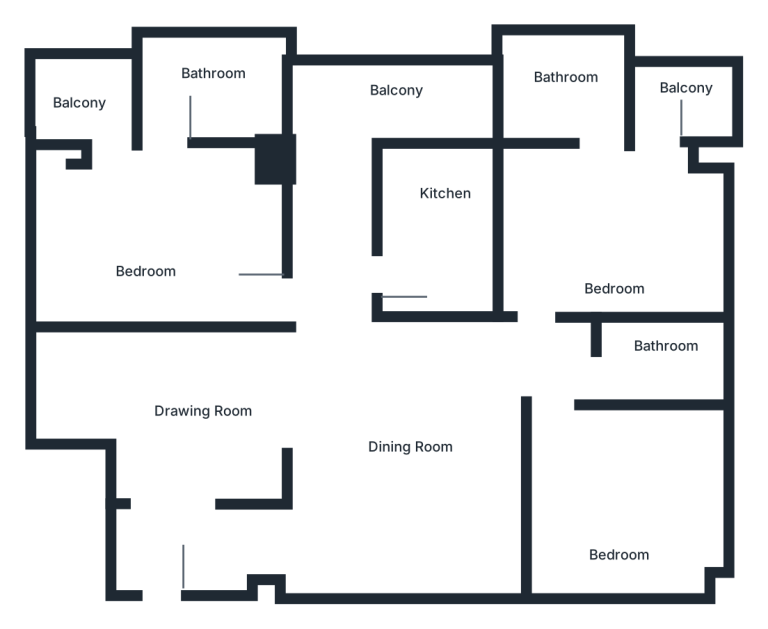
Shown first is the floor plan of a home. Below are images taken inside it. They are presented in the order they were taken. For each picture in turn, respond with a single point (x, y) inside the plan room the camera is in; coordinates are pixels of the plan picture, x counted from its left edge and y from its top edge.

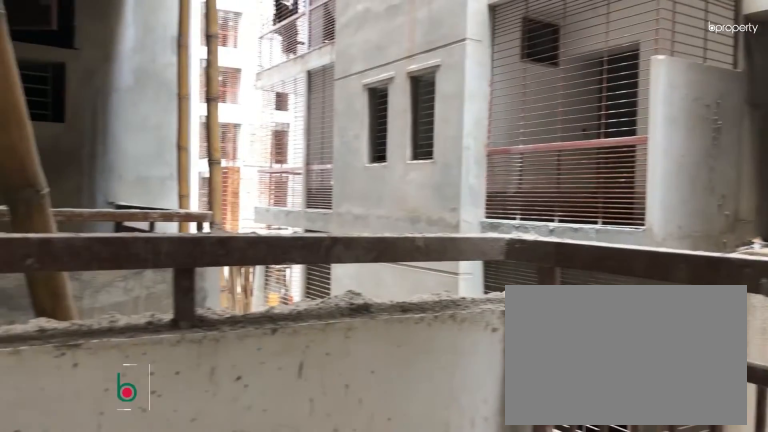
(84, 105)
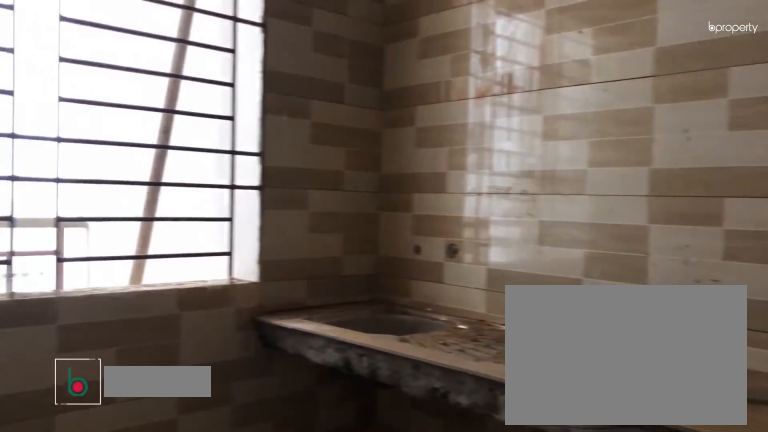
(440, 214)
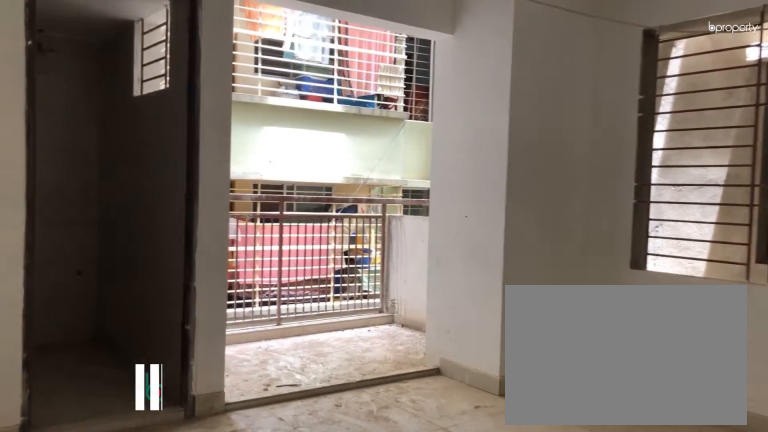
(601, 245)
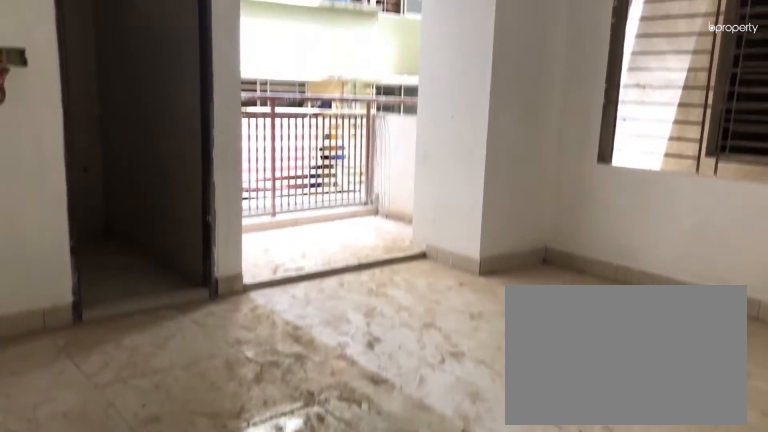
(602, 244)
